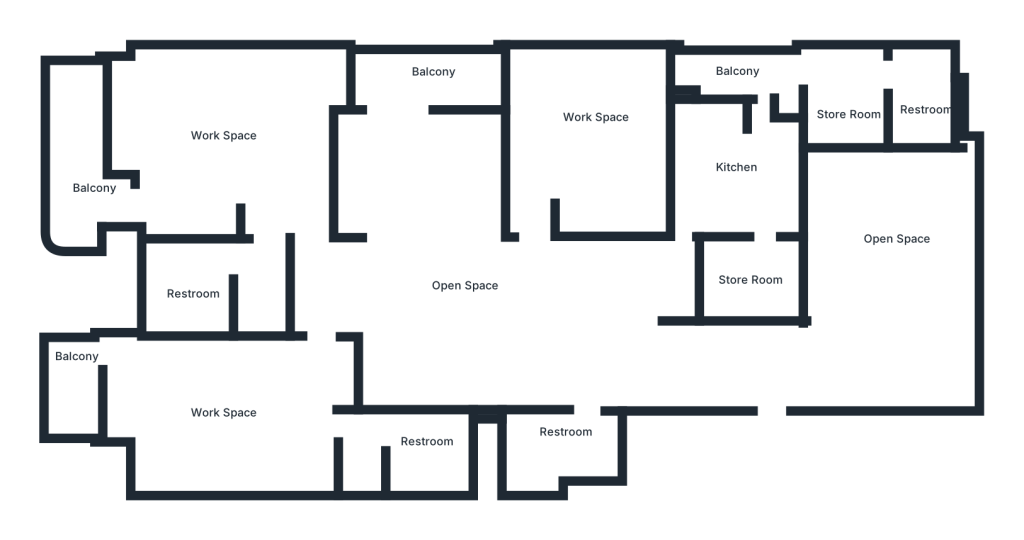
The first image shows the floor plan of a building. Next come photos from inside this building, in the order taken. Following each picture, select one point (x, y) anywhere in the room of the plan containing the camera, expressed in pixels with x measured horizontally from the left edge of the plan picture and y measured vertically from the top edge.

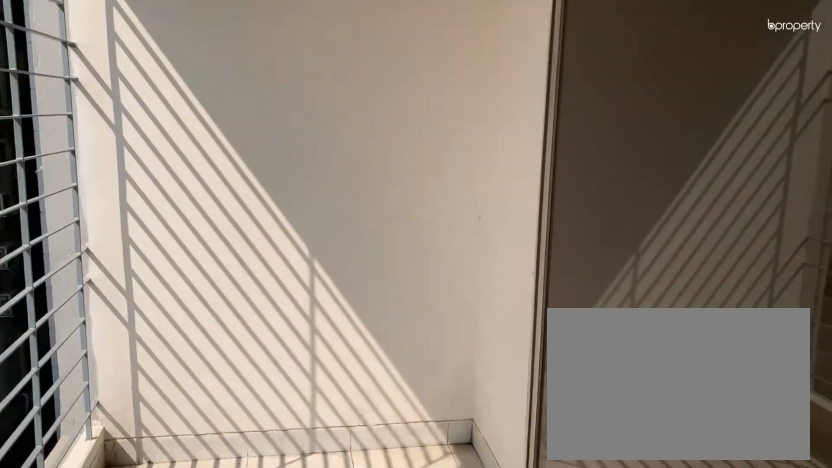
(415, 75)
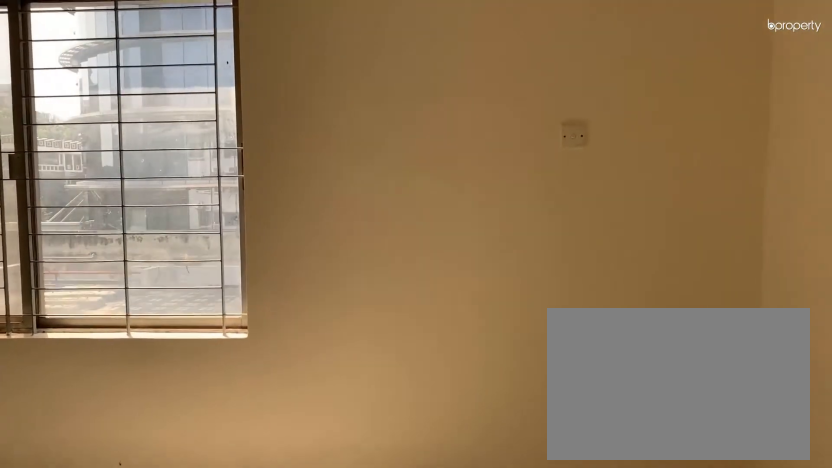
(242, 143)
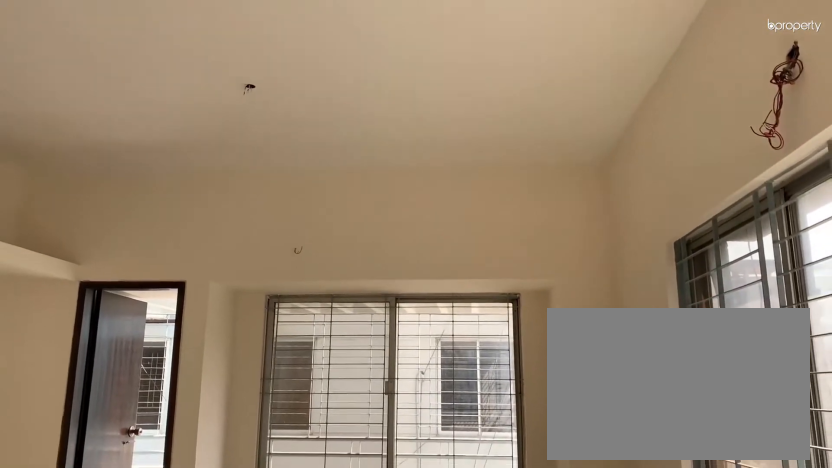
(242, 143)
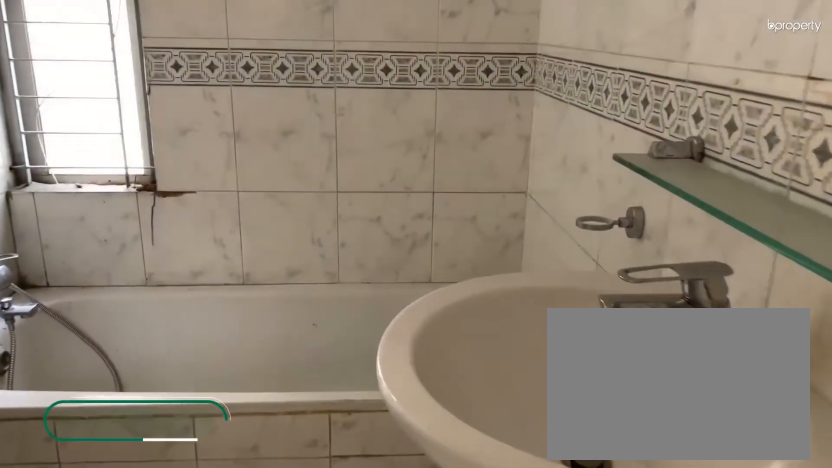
(202, 272)
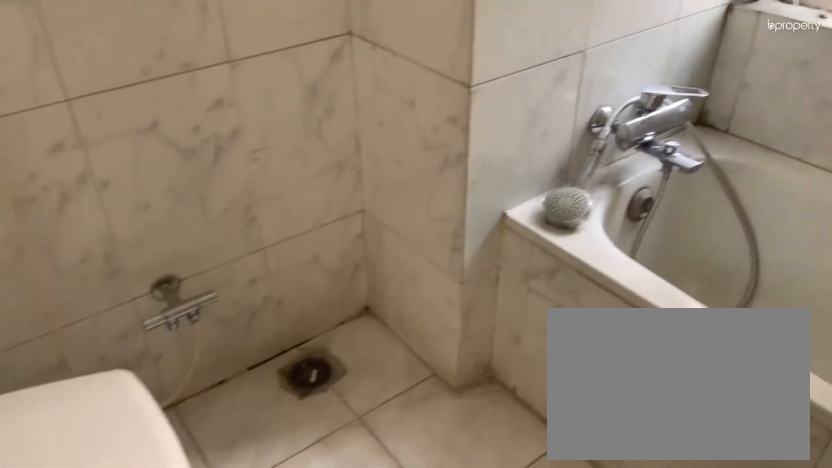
(202, 272)
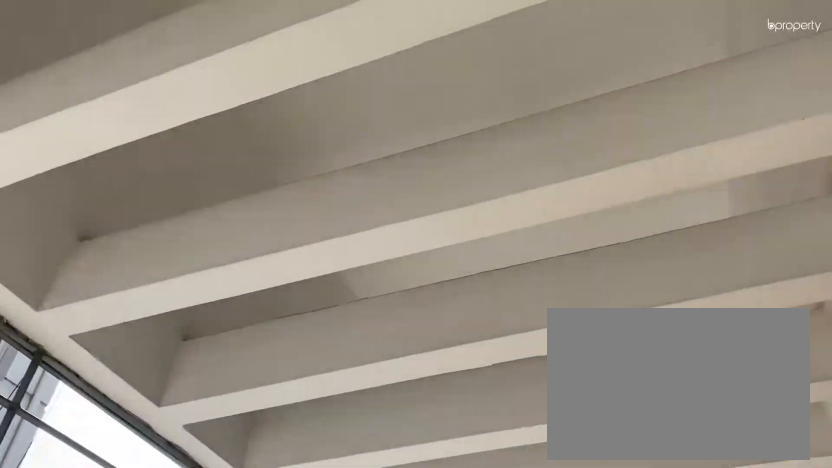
(75, 190)
